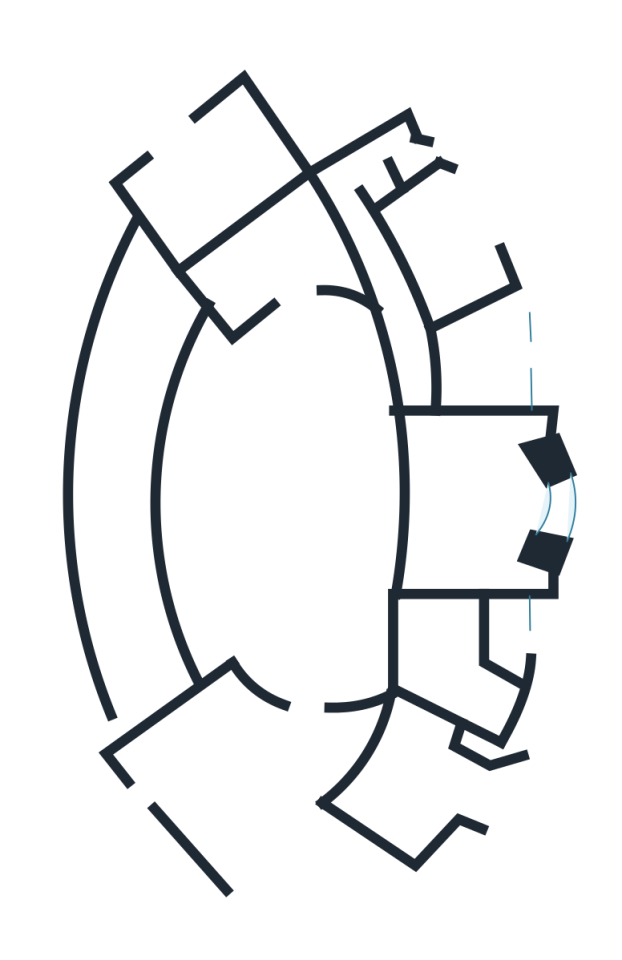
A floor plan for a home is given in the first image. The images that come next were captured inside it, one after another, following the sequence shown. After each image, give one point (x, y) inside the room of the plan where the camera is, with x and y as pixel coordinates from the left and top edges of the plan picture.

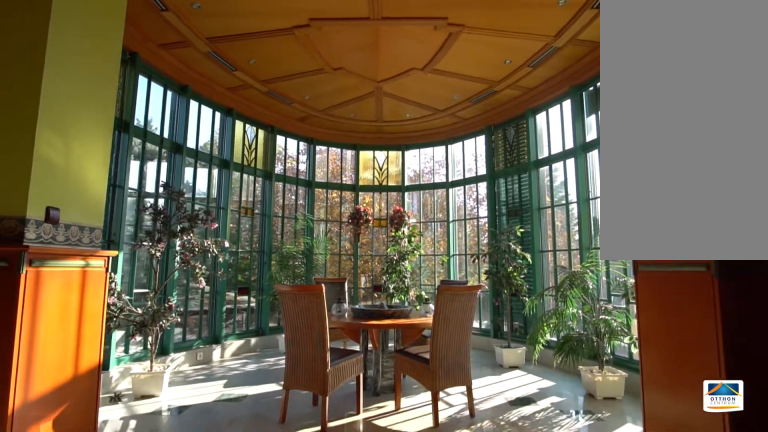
(278, 832)
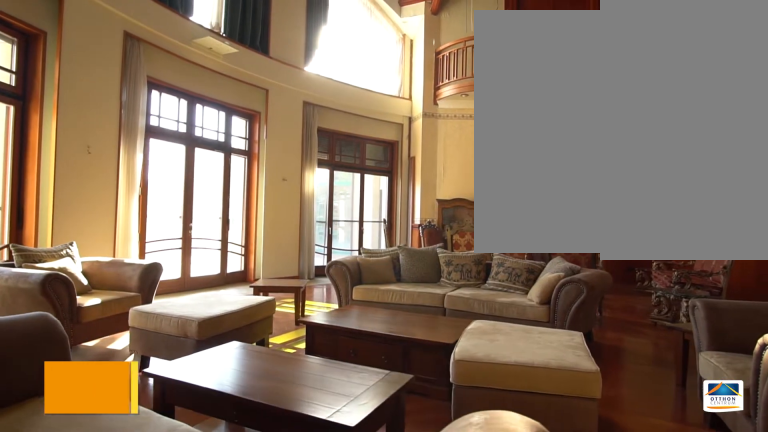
(312, 495)
